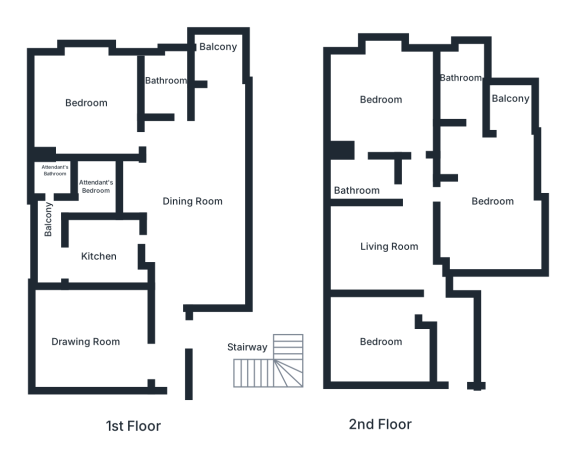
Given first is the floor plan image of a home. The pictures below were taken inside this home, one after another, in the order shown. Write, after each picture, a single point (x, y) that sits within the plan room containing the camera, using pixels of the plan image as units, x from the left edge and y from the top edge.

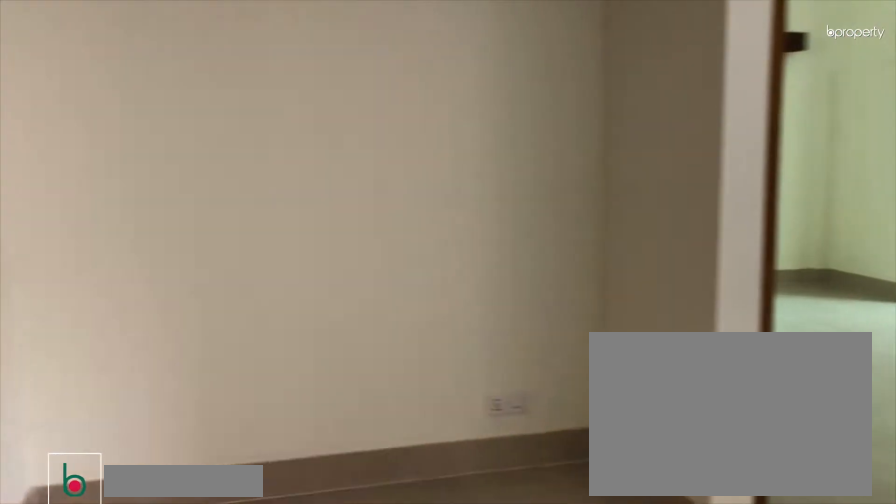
(193, 193)
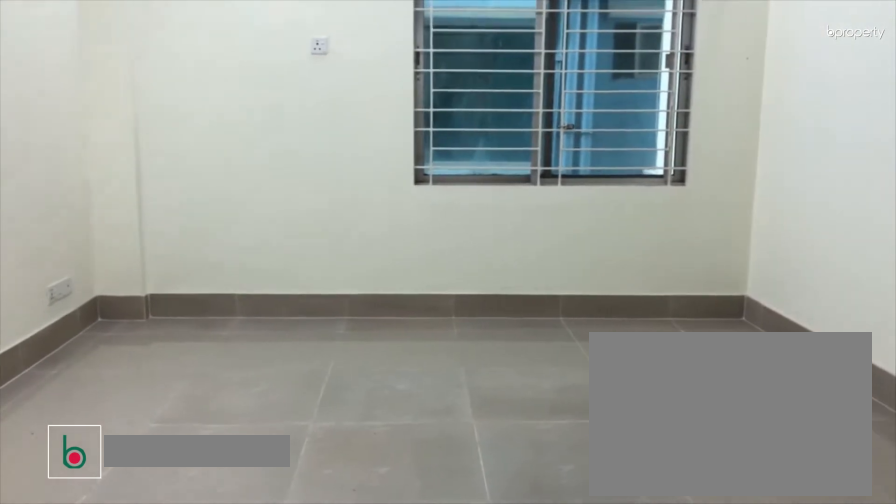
(89, 334)
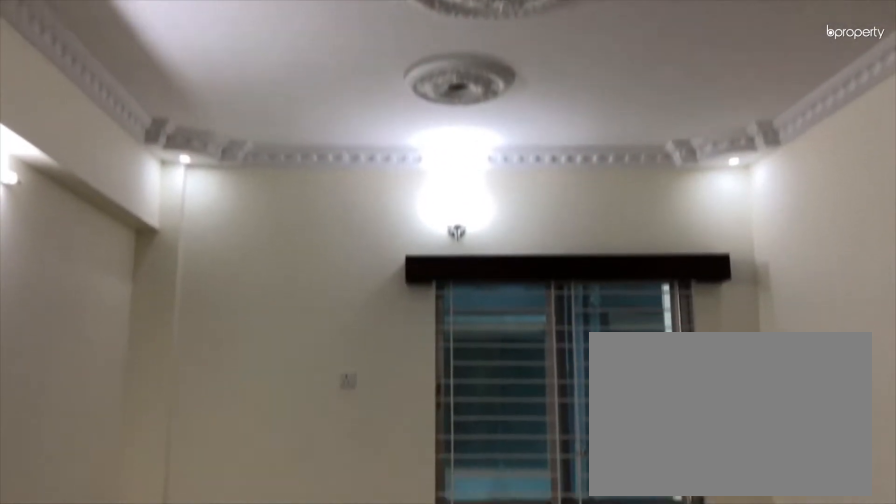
(89, 334)
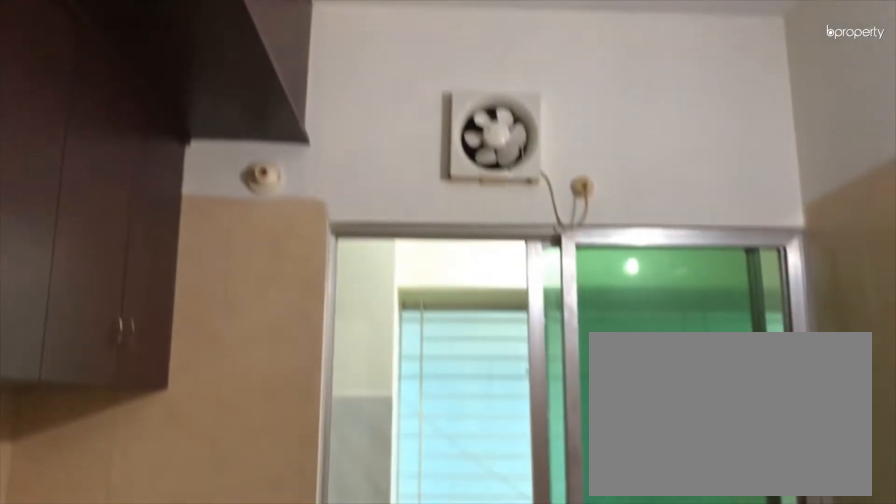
(98, 255)
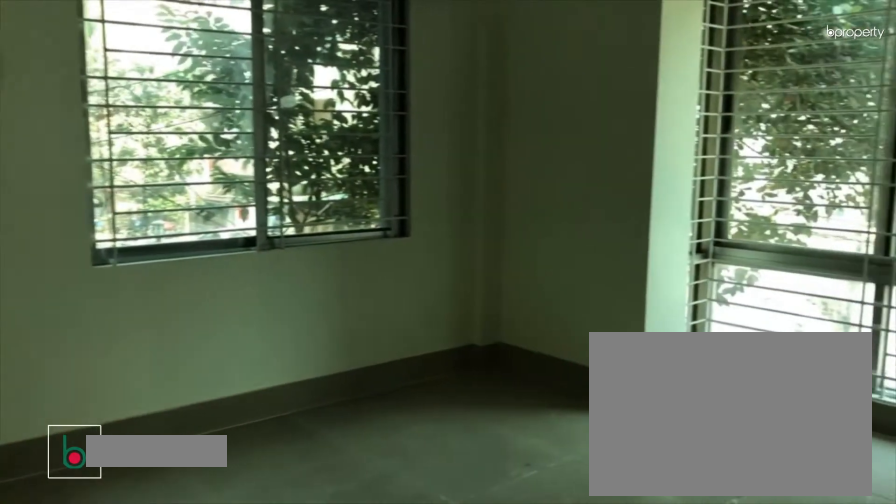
(89, 102)
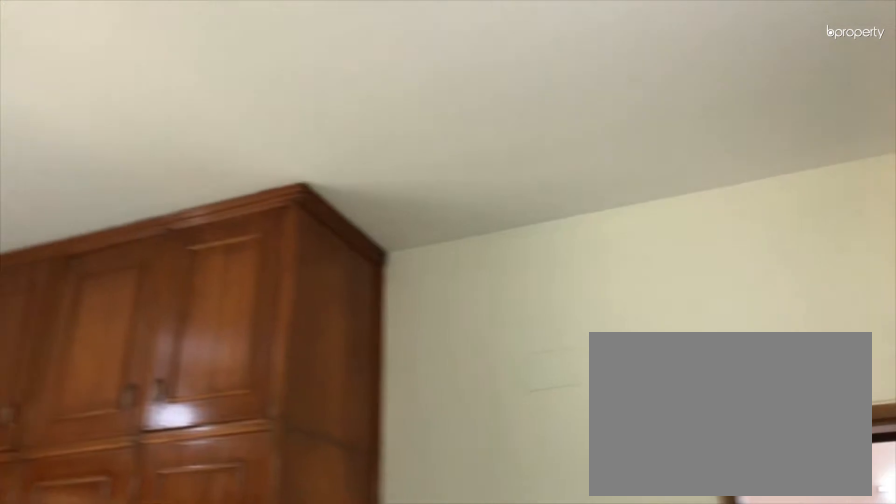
(89, 102)
